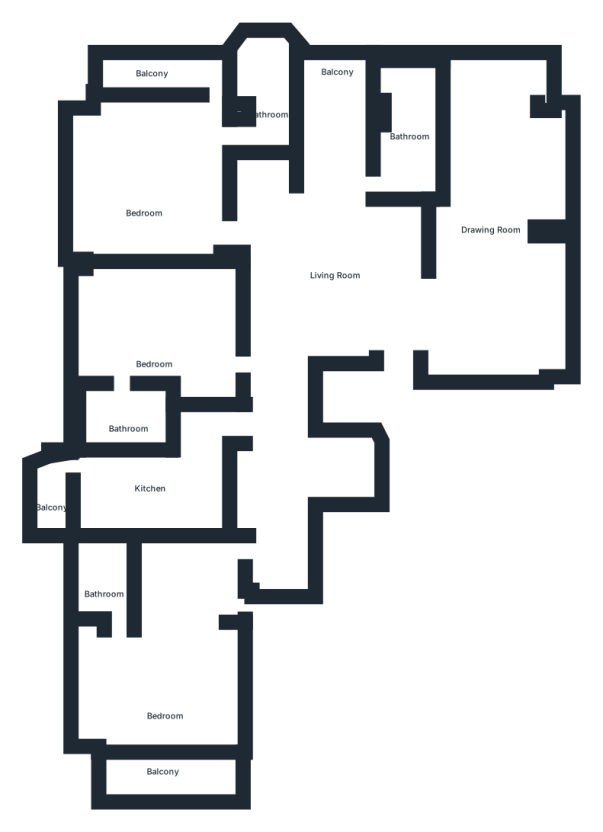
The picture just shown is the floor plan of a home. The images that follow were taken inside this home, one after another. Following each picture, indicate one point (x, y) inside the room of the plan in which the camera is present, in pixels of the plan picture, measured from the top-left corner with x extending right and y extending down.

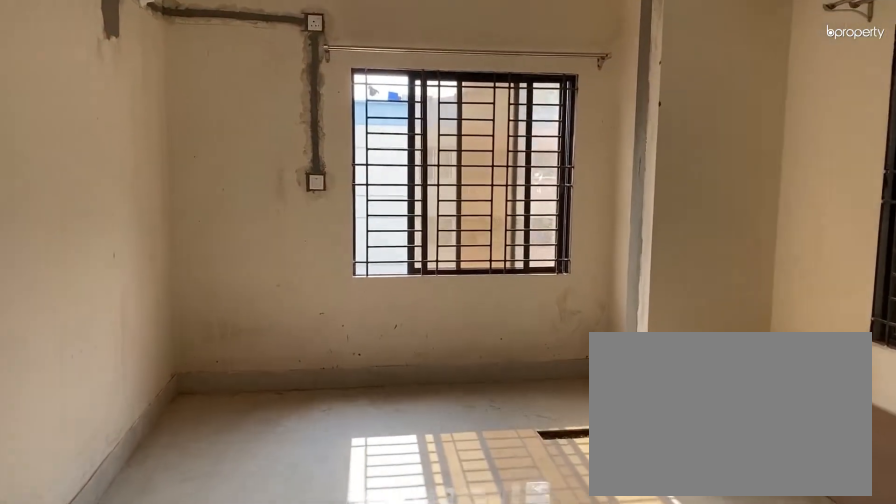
(489, 223)
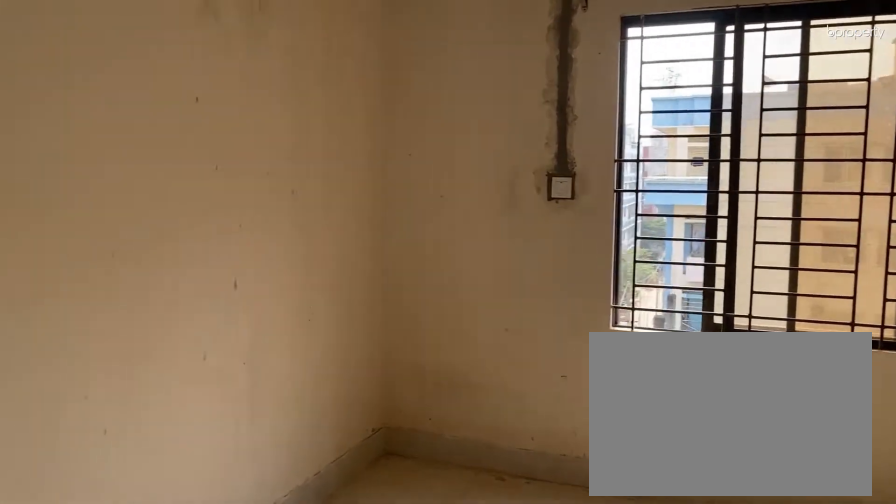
(489, 223)
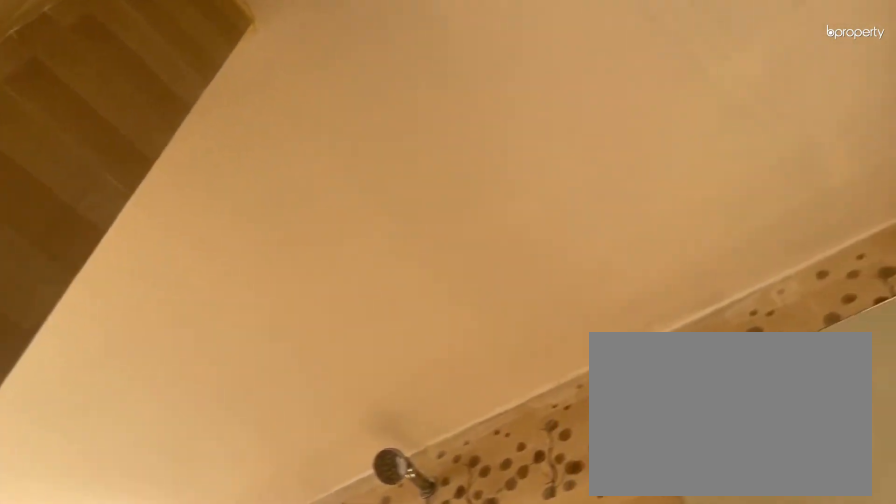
(273, 108)
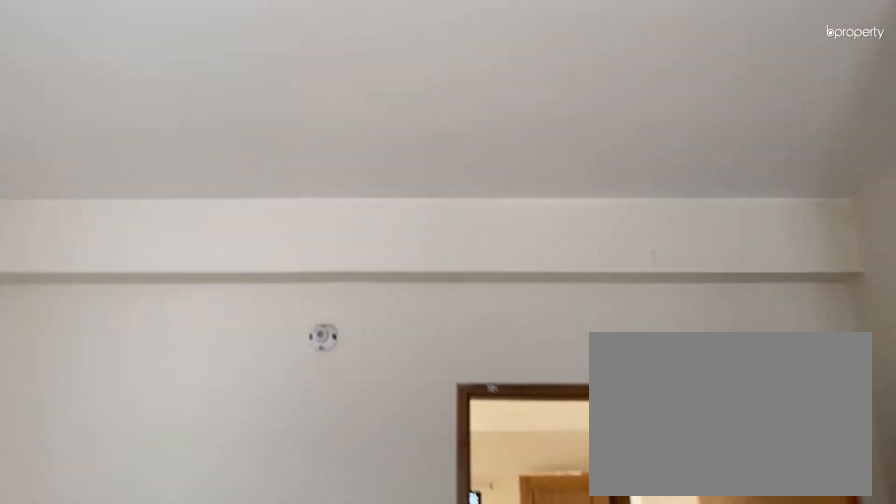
(154, 339)
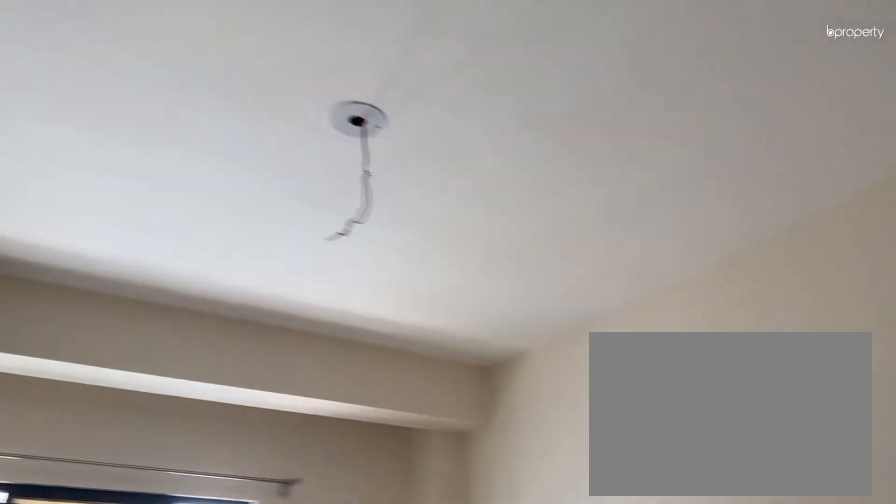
(154, 339)
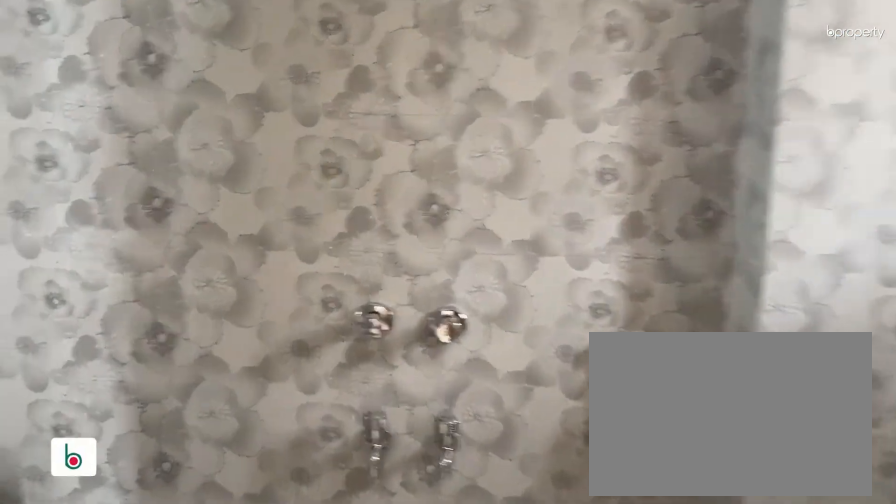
(123, 422)
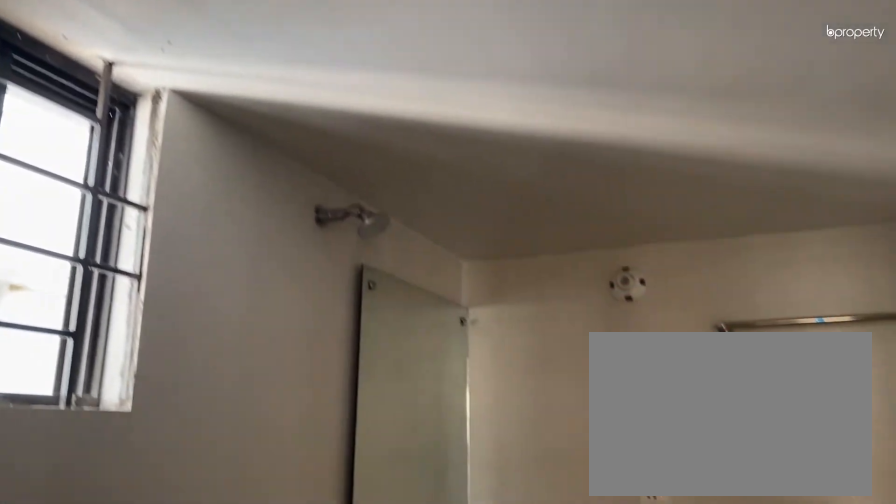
(107, 583)
